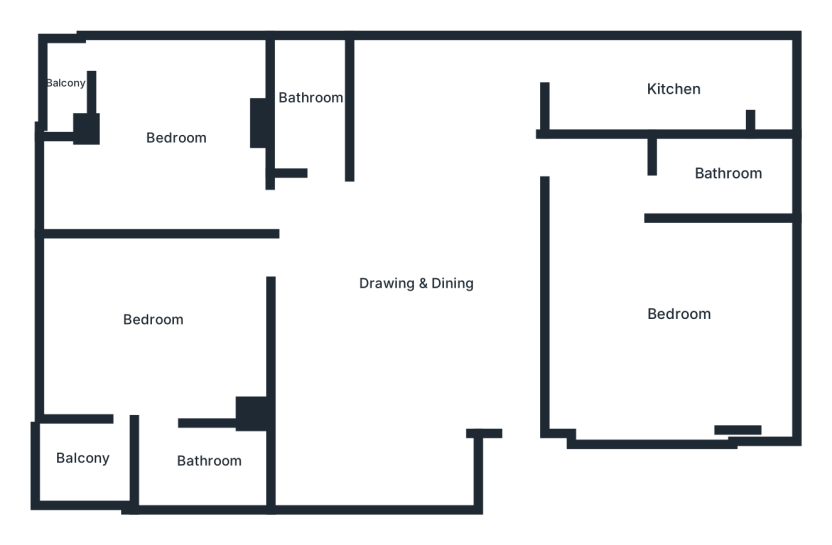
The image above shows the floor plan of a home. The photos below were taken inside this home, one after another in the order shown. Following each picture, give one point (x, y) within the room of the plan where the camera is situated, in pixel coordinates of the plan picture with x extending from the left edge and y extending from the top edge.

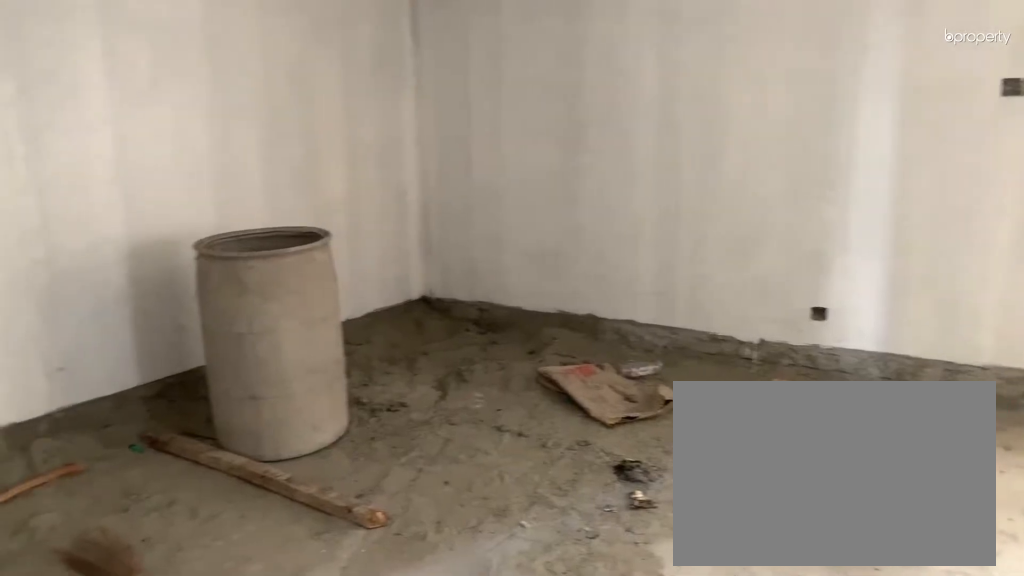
(418, 282)
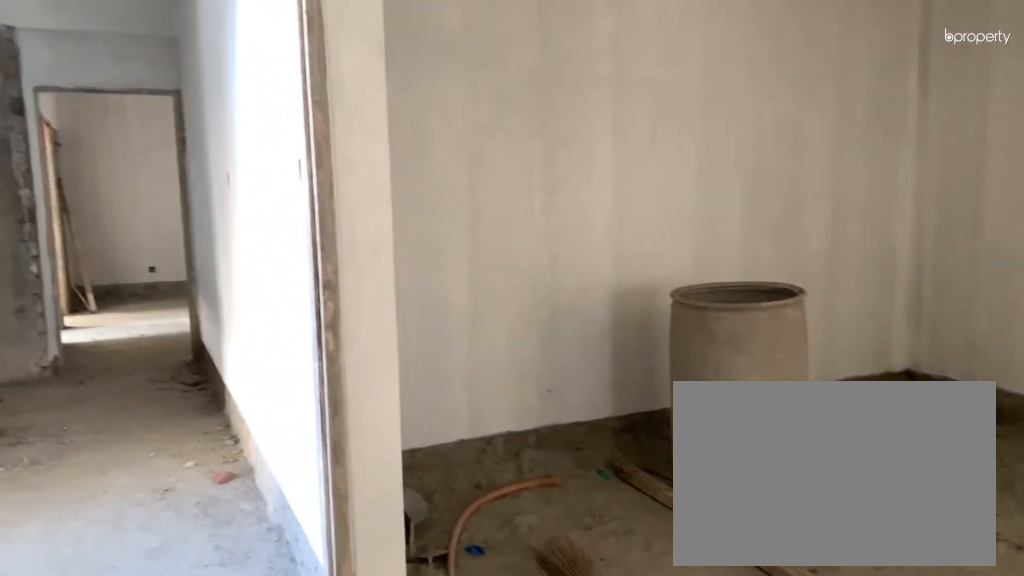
(418, 282)
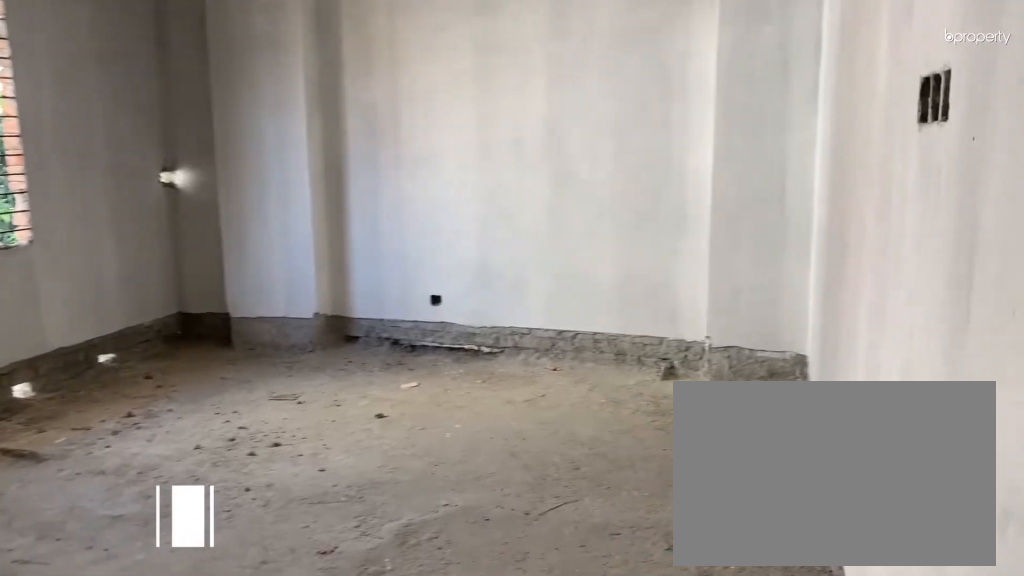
(678, 312)
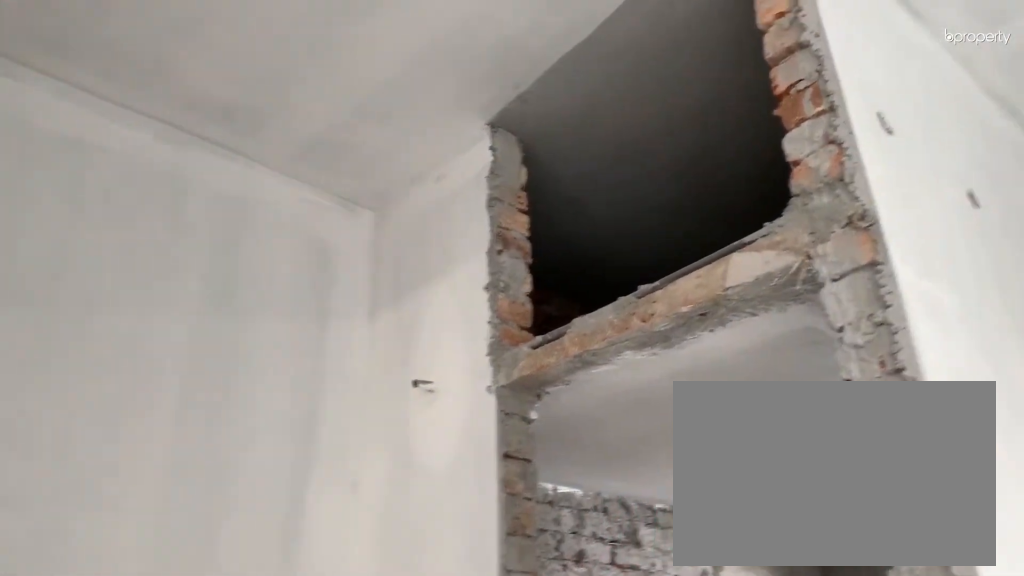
(678, 312)
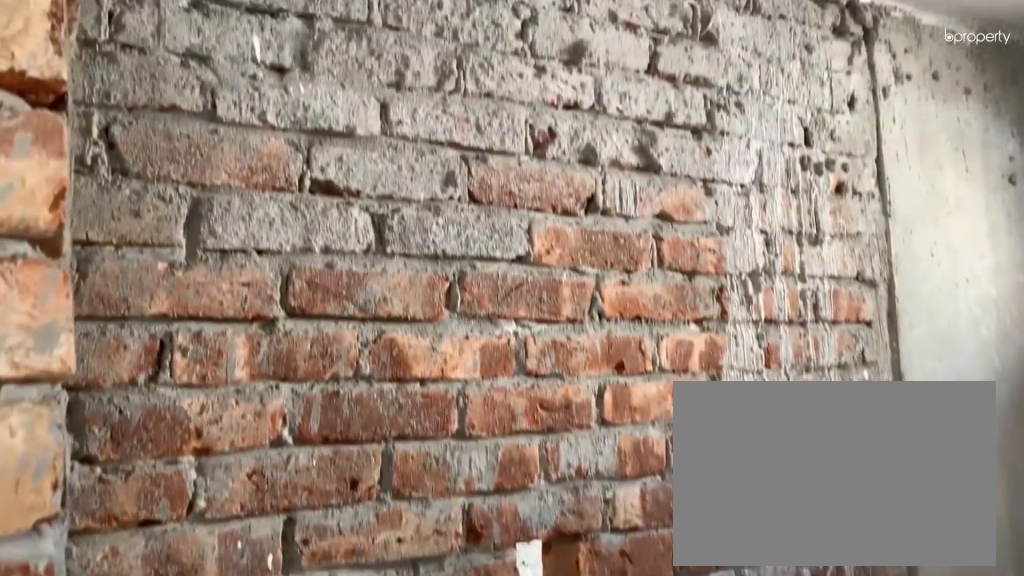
(731, 170)
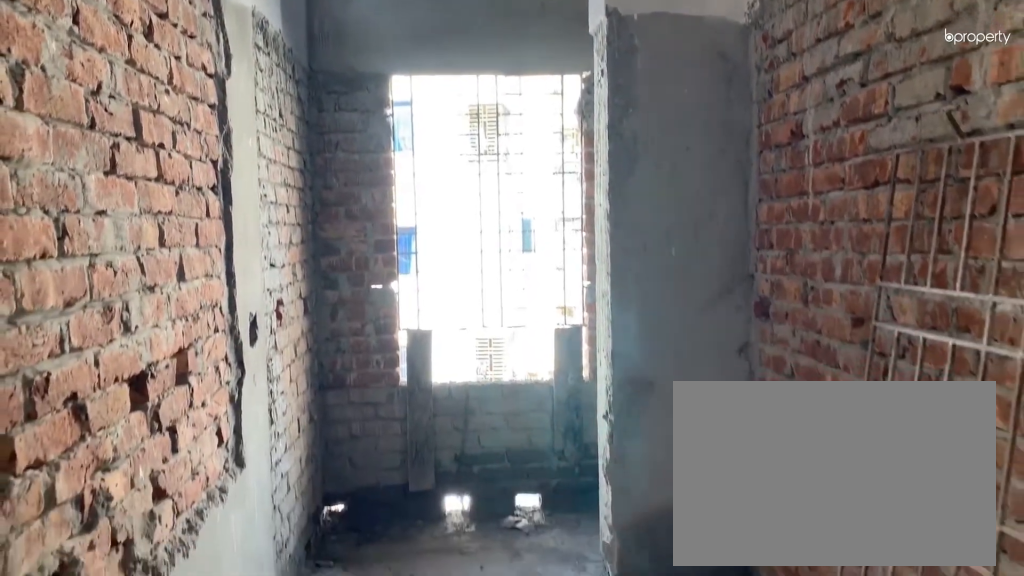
(667, 90)
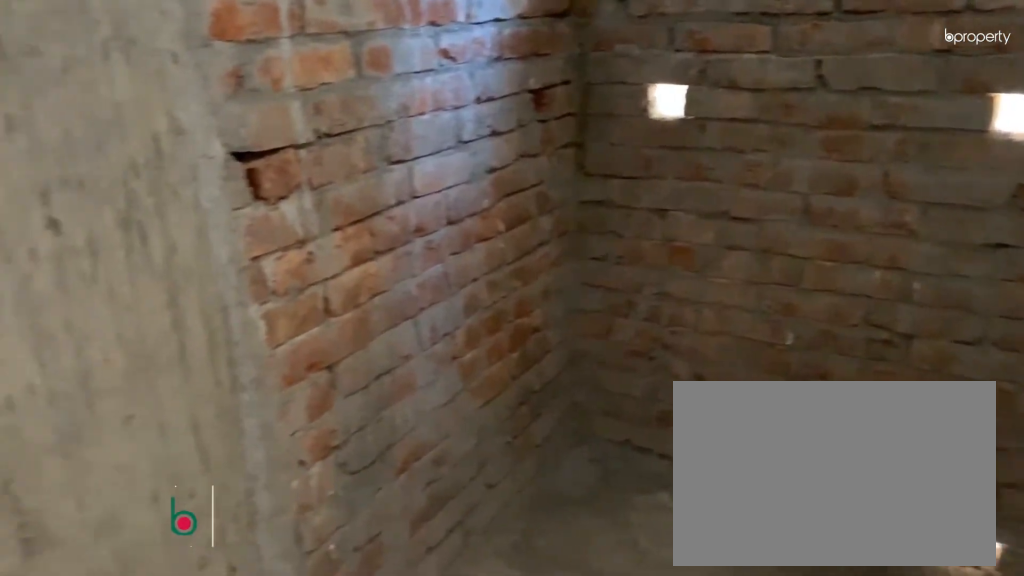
(309, 90)
